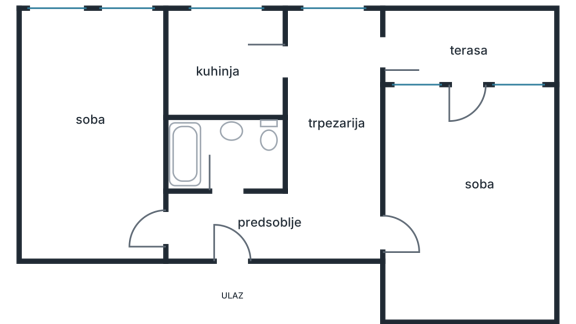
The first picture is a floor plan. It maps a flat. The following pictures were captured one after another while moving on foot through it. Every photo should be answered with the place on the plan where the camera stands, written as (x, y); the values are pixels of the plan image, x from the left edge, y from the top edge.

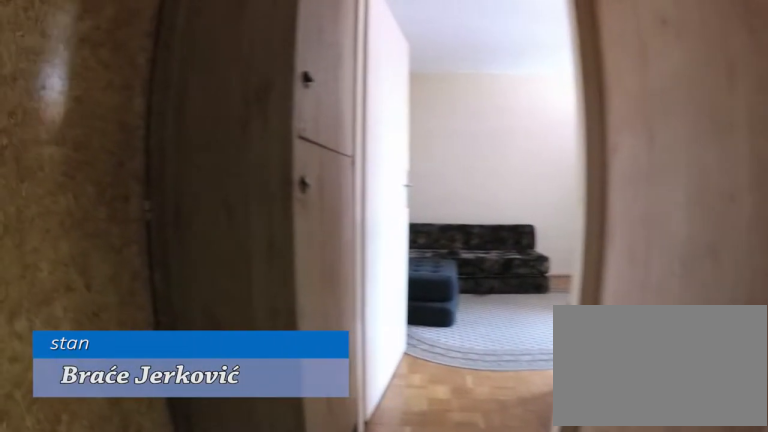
(230, 244)
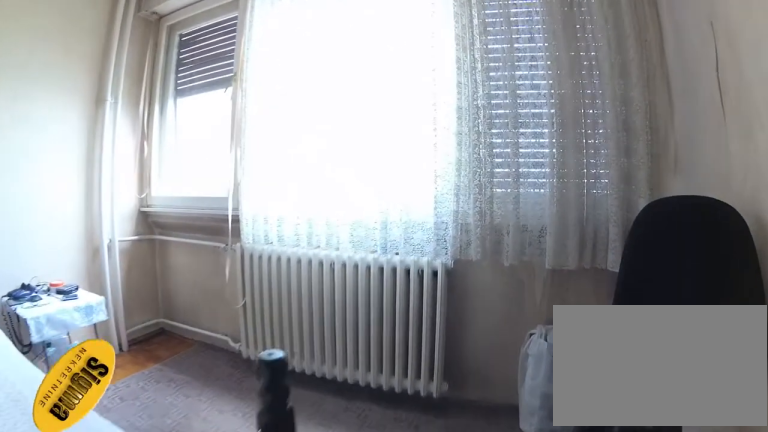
(137, 104)
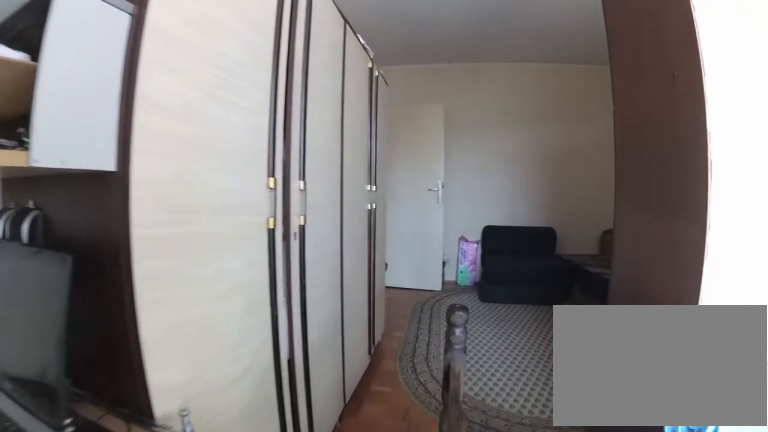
(134, 63)
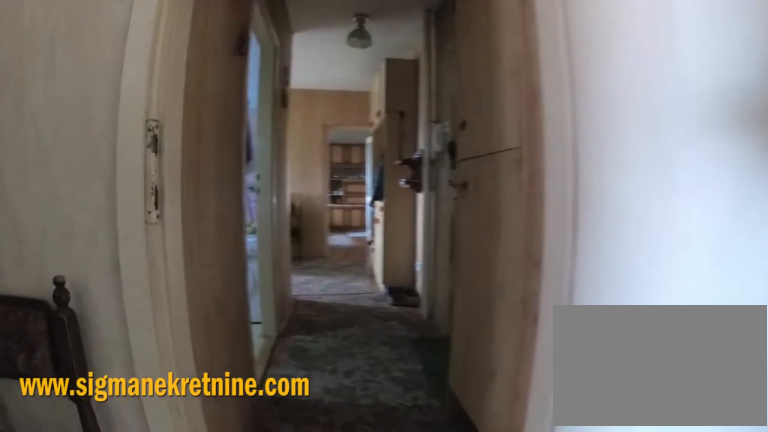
(135, 214)
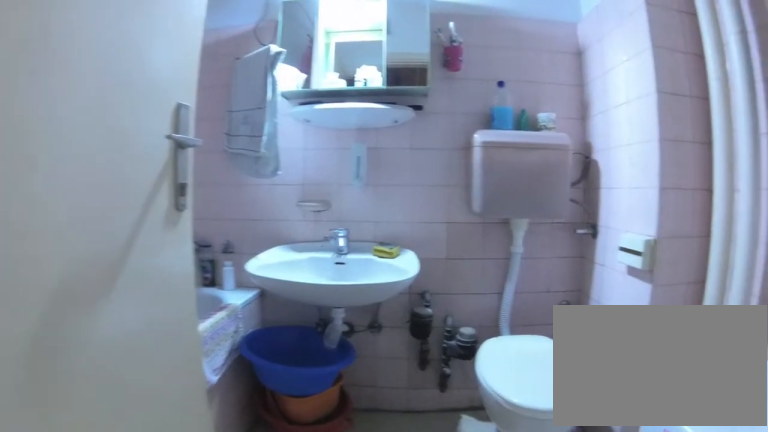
(222, 199)
